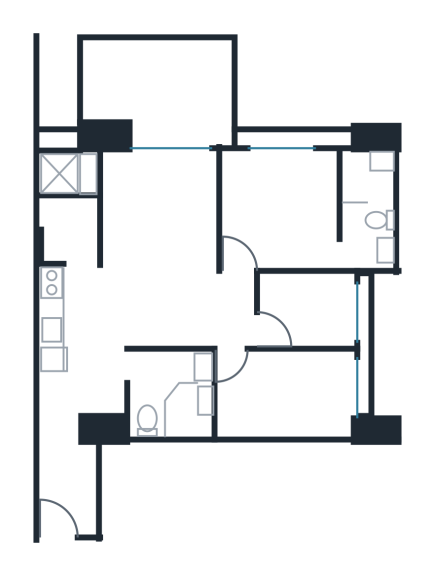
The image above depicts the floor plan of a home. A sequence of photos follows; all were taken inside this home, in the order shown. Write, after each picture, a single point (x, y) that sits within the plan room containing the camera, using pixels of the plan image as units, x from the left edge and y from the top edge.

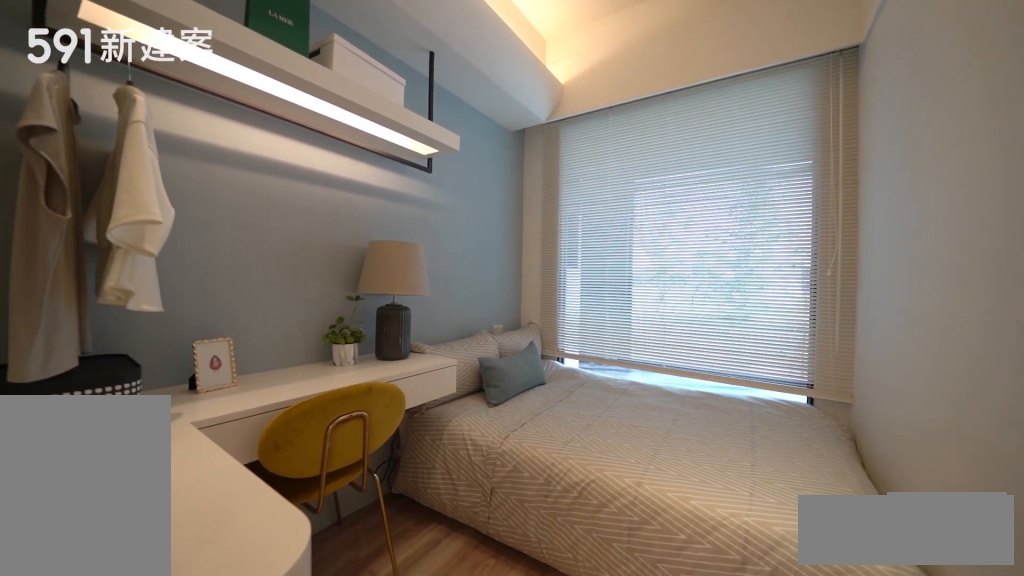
(303, 308)
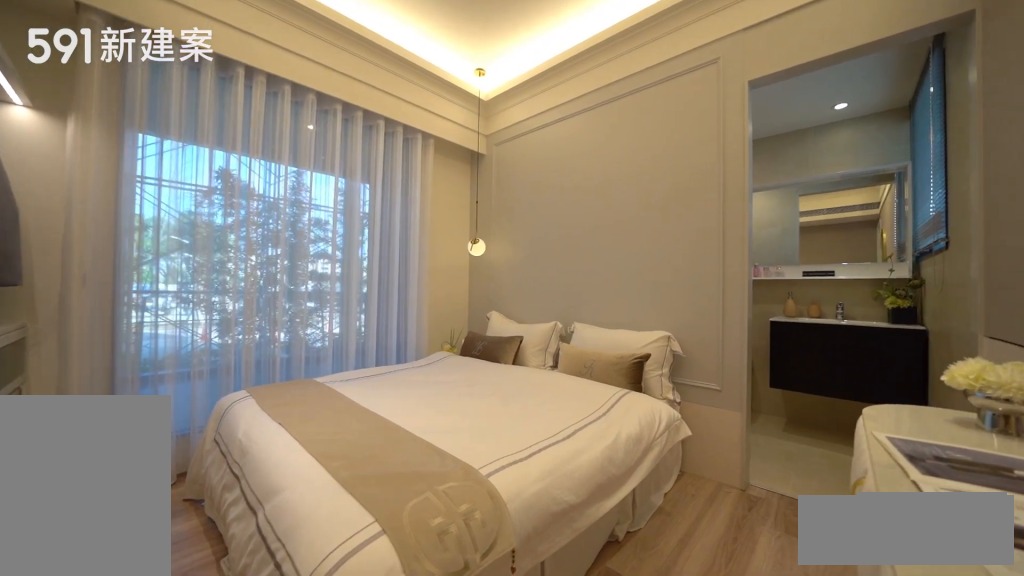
(281, 209)
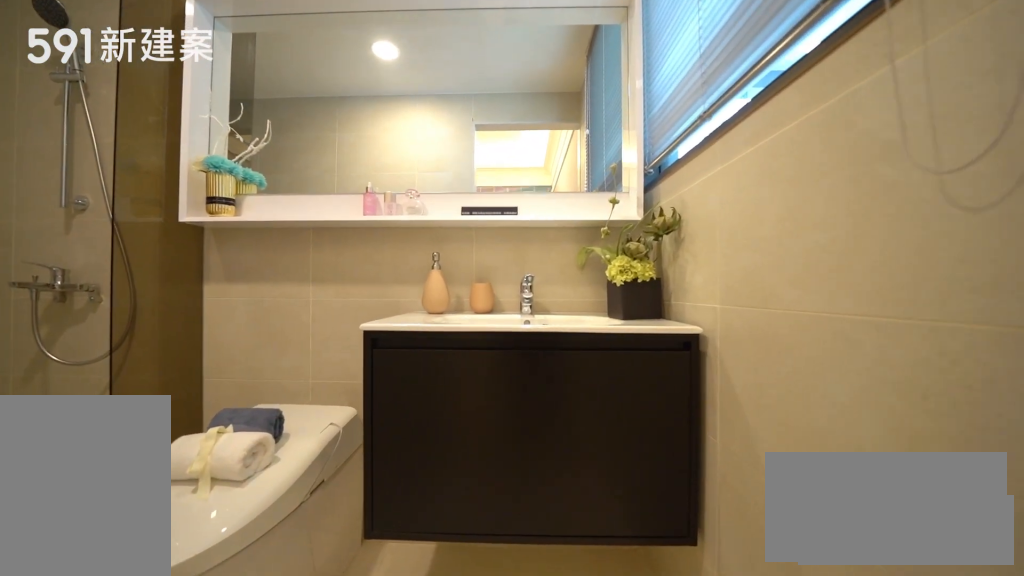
(365, 205)
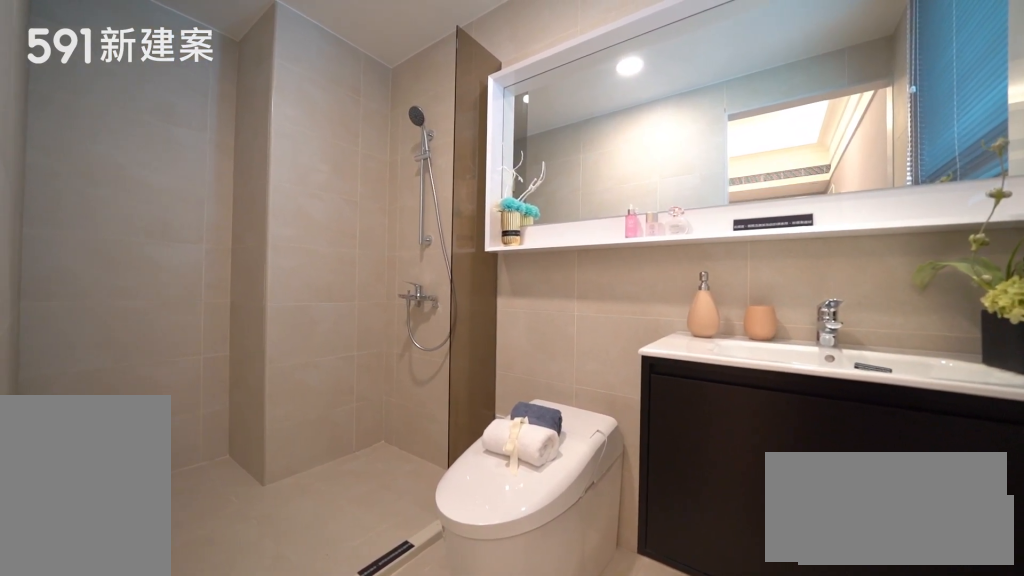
(365, 205)
